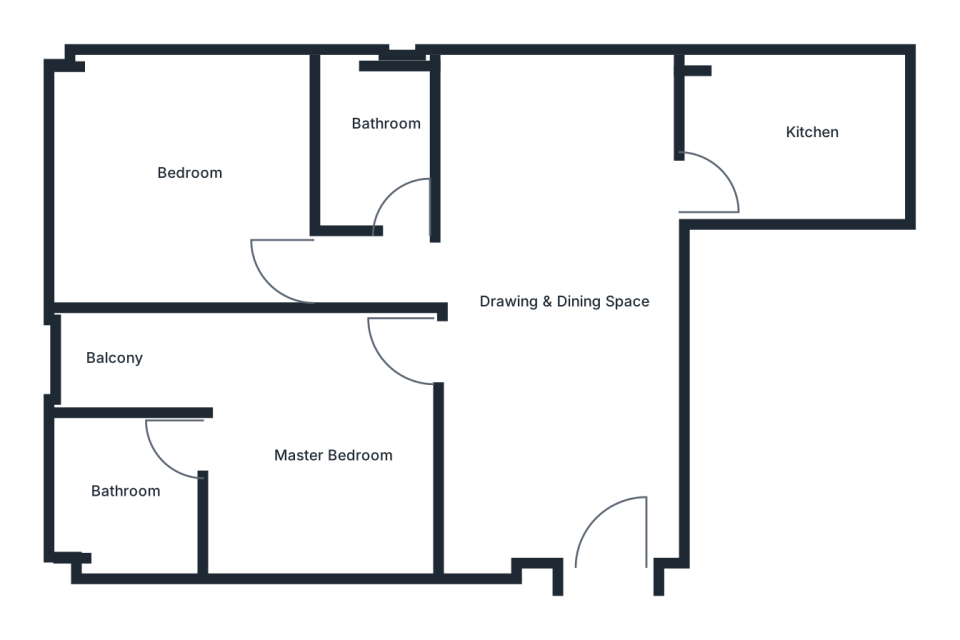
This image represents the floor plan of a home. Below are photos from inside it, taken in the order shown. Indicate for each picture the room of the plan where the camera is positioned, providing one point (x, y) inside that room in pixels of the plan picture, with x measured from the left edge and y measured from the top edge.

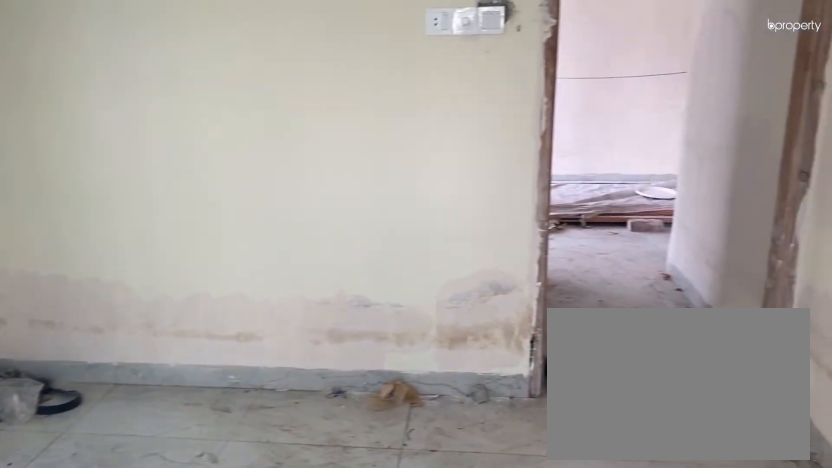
(180, 157)
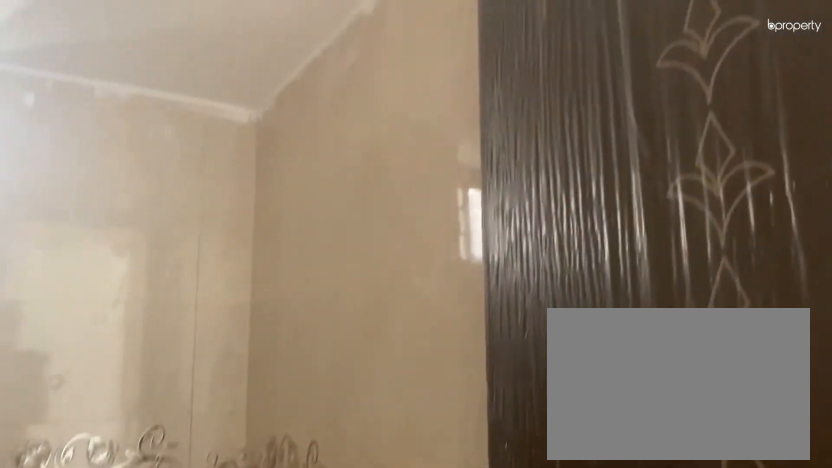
(396, 218)
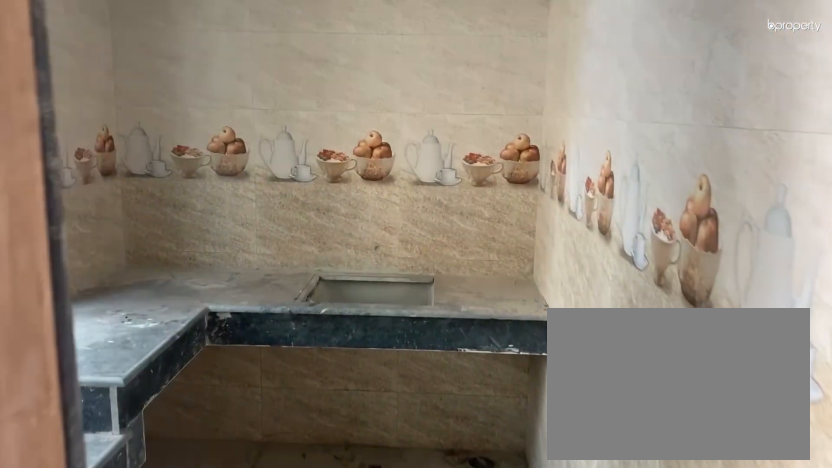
(784, 154)
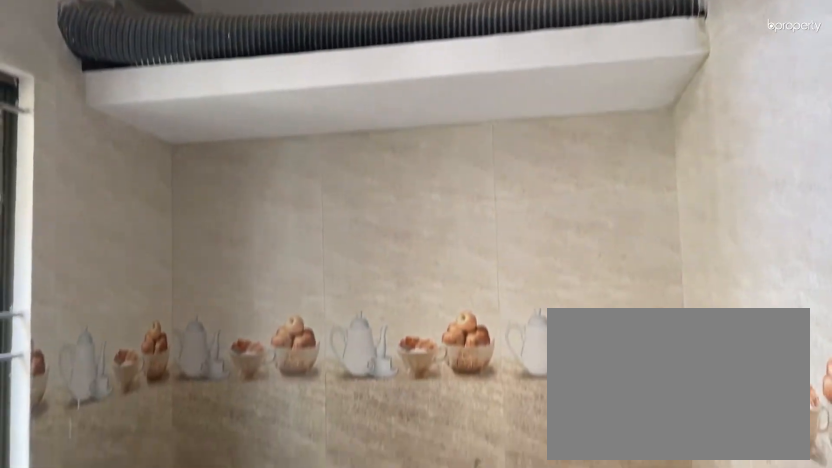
(784, 154)
